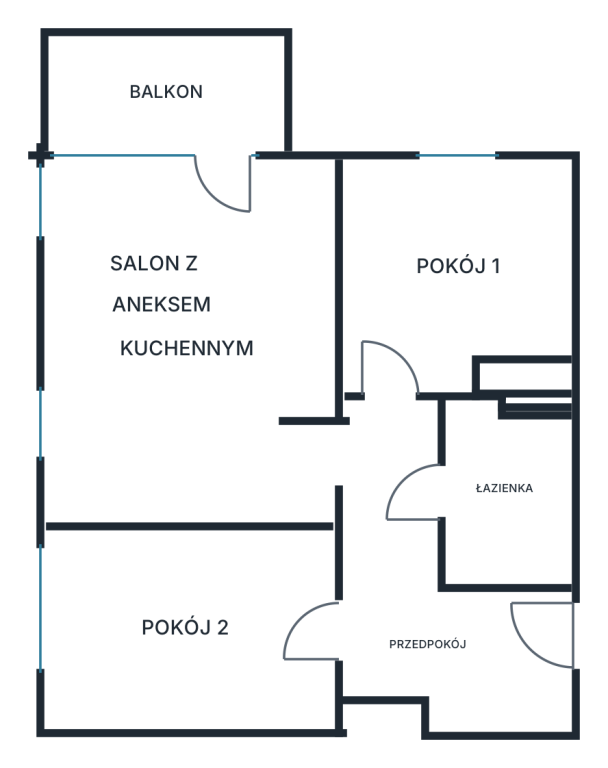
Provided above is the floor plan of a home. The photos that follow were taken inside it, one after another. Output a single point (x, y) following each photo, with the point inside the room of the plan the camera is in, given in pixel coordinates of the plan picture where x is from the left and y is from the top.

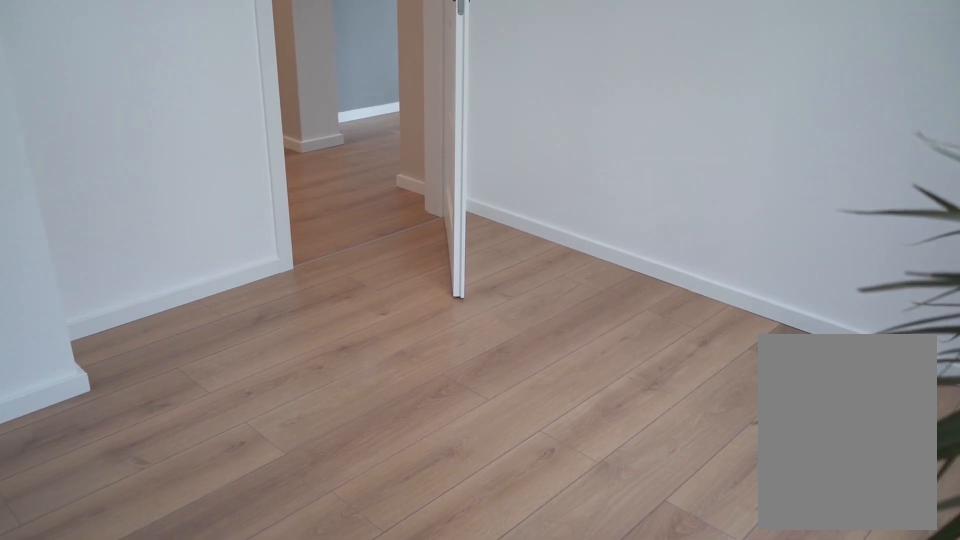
(459, 274)
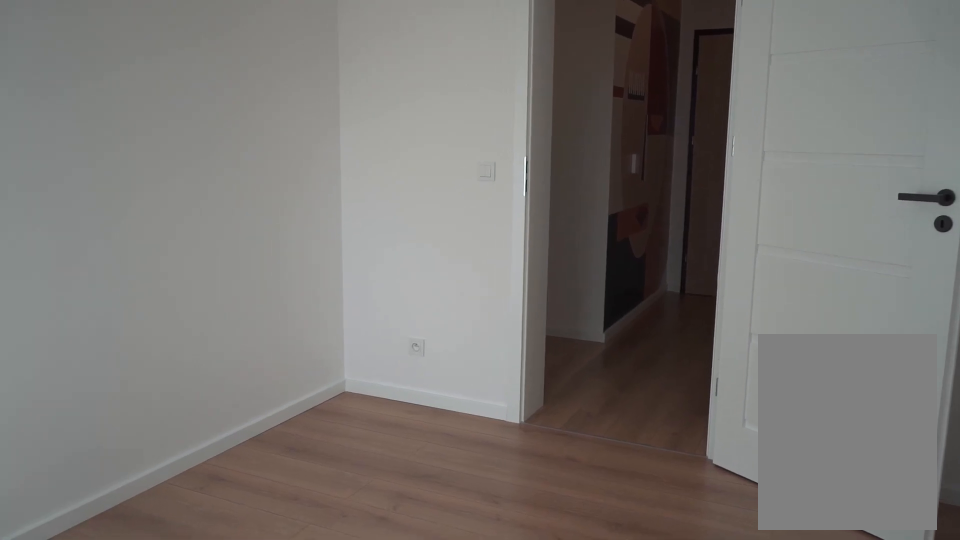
(184, 626)
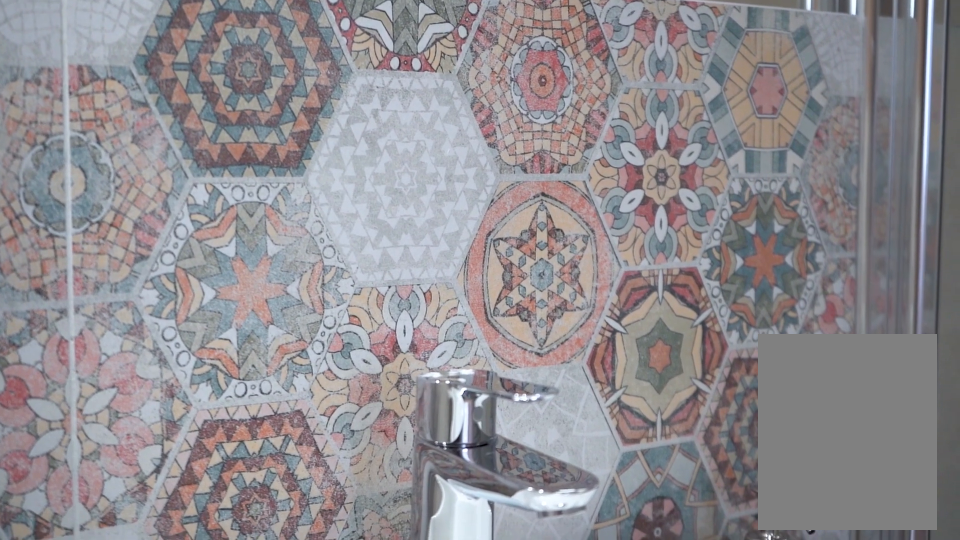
(503, 496)
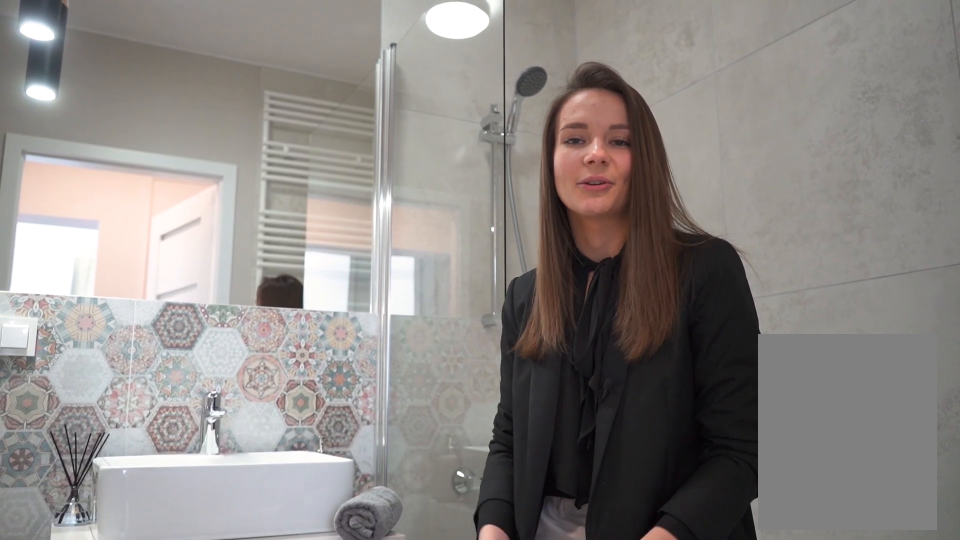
(504, 496)
